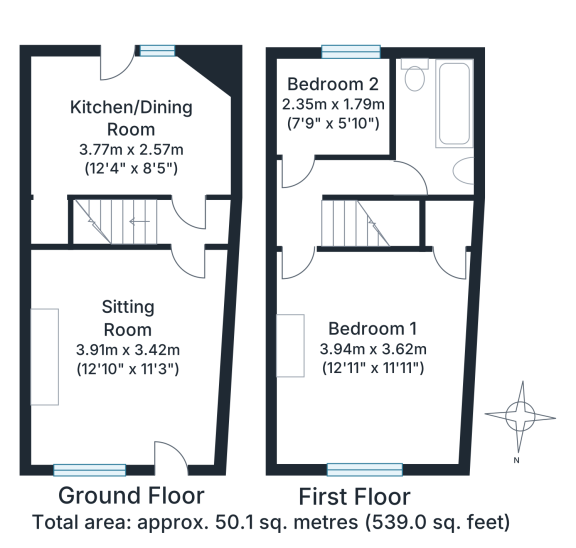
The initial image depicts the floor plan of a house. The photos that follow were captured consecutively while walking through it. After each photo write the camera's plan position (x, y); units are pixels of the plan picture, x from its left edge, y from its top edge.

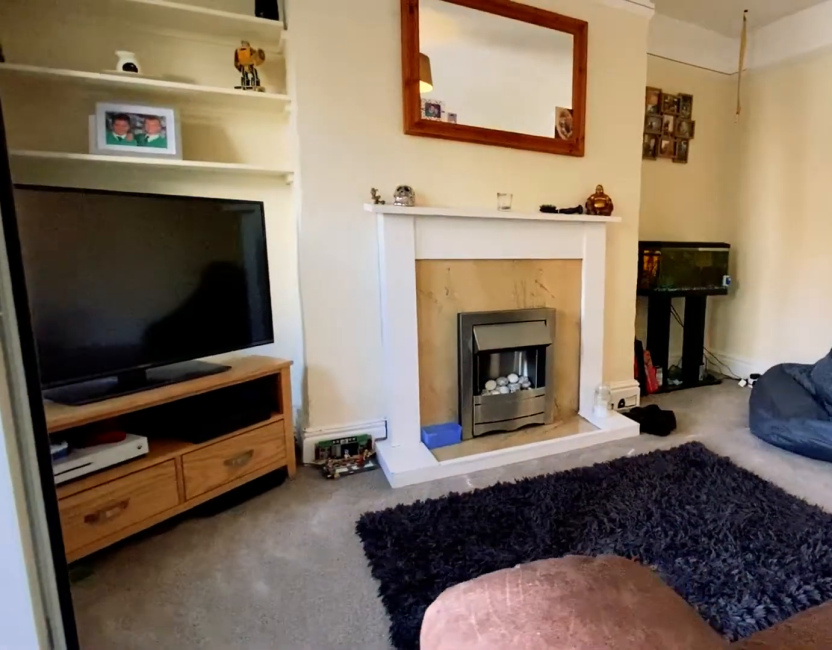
(171, 415)
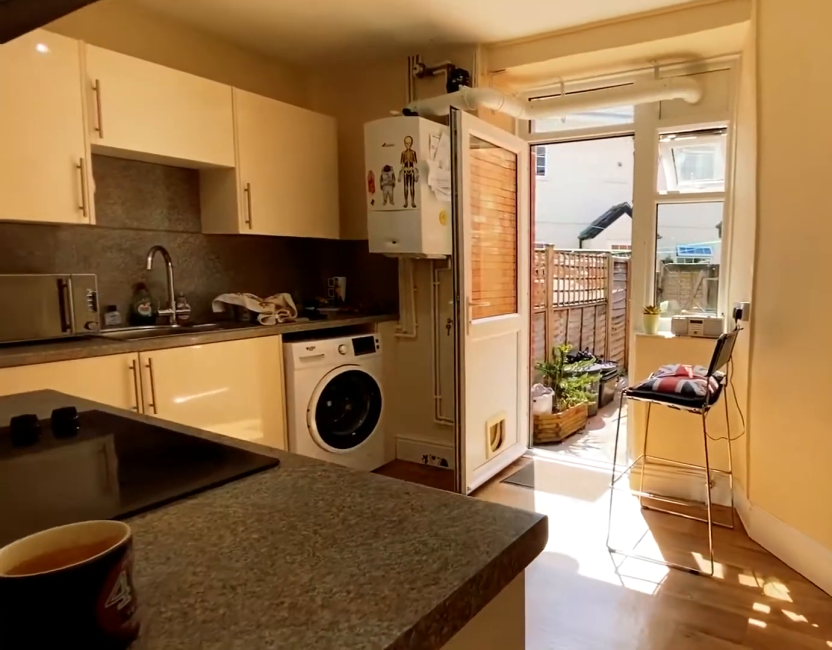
(193, 166)
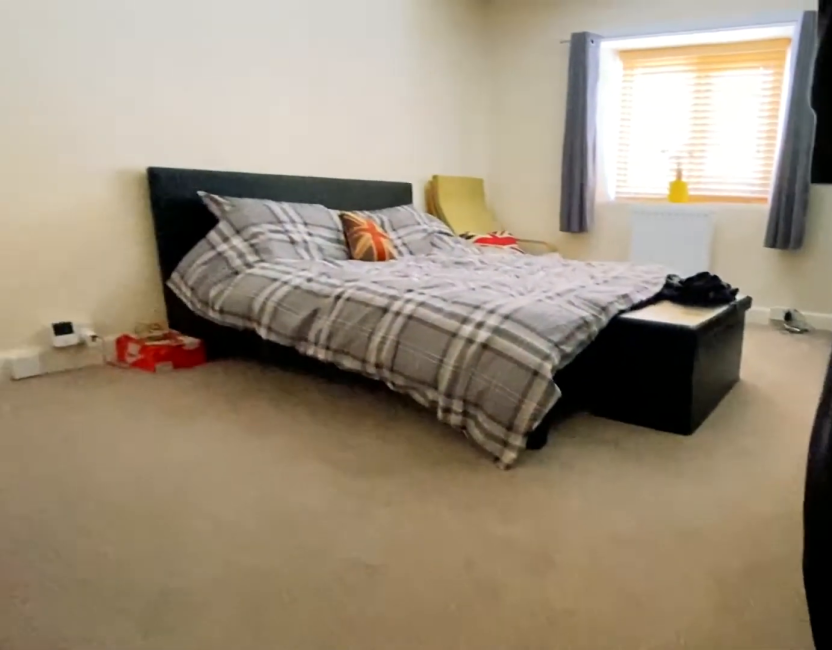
(302, 267)
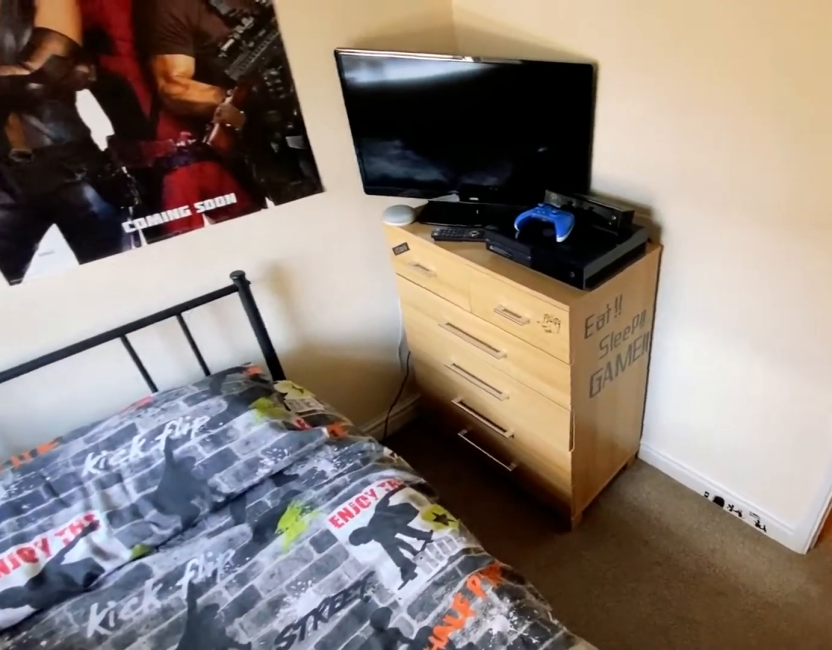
(298, 144)
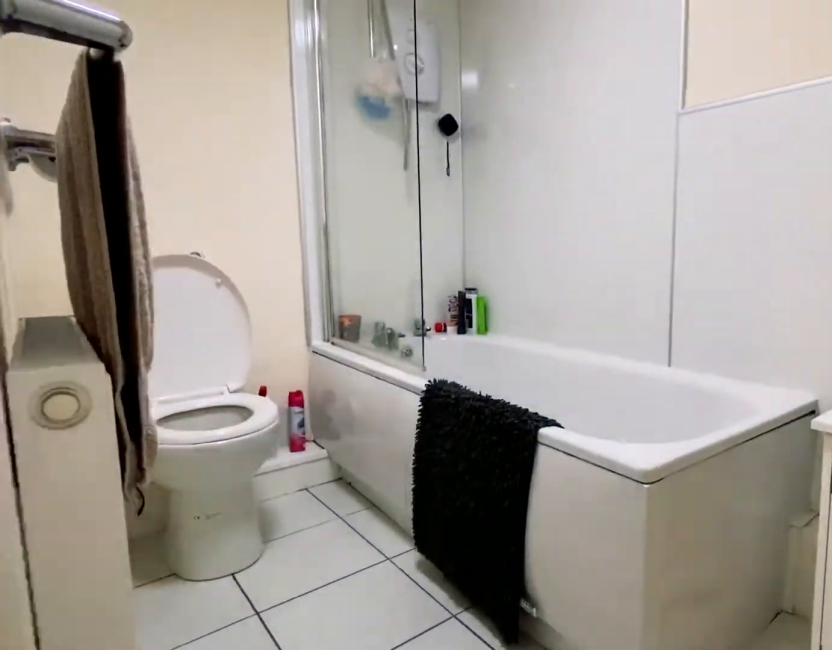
(424, 165)
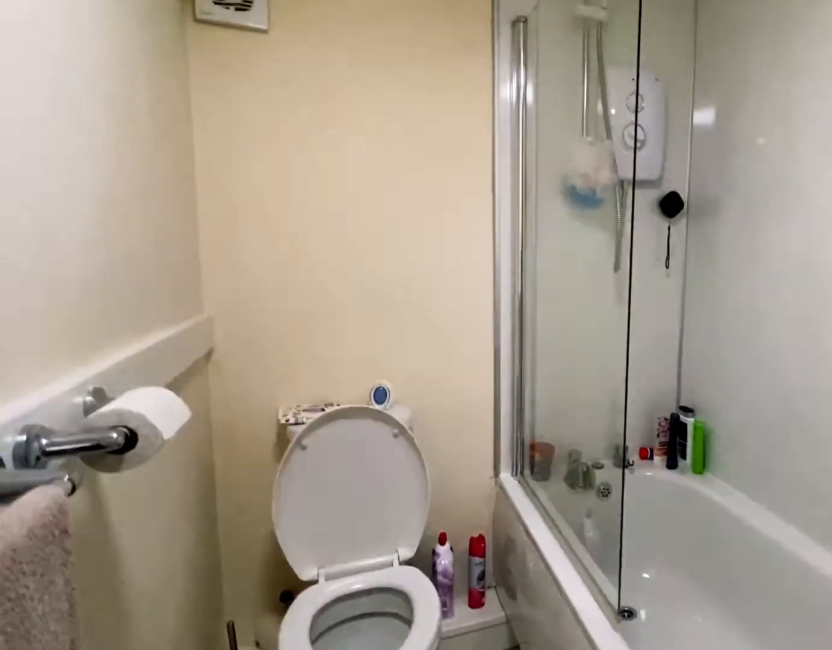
(413, 126)
